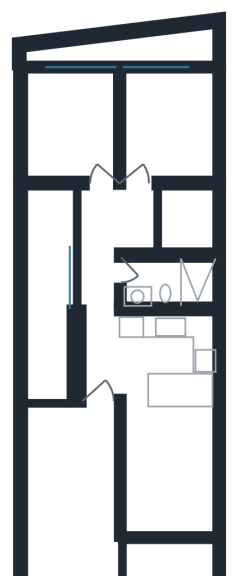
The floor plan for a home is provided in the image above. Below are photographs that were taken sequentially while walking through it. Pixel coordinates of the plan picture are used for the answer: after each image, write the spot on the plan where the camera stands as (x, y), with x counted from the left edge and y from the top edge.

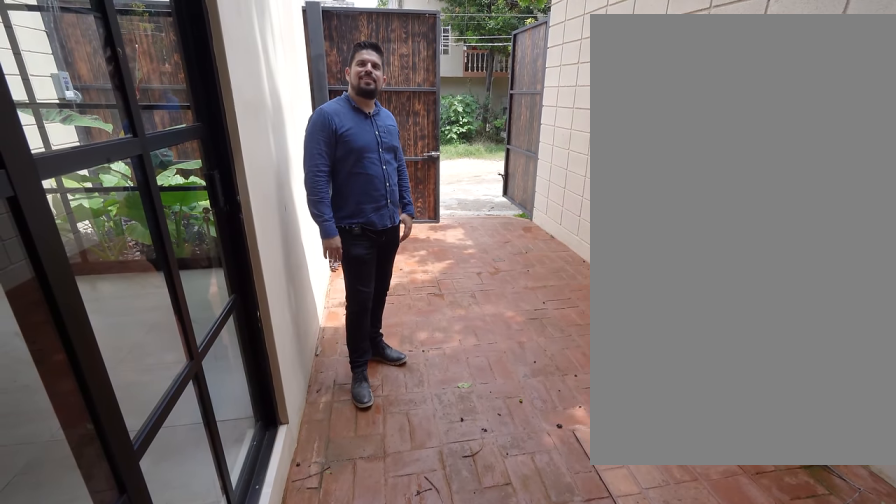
(104, 384)
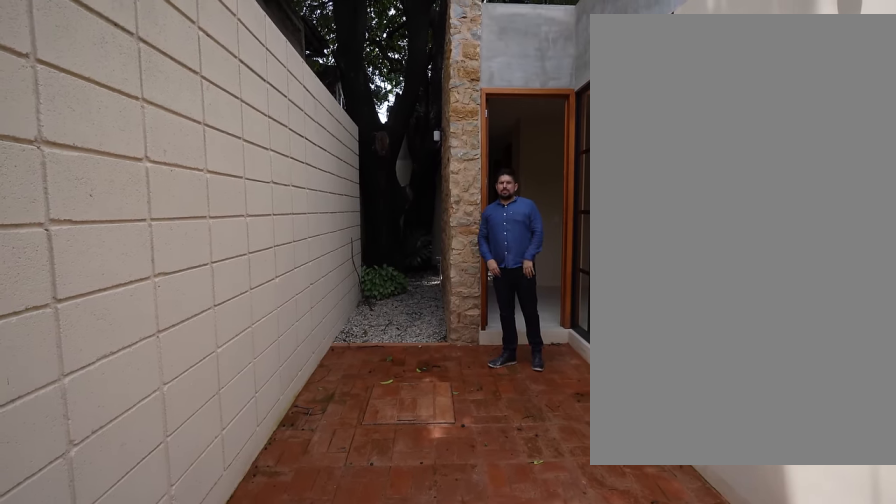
(58, 529)
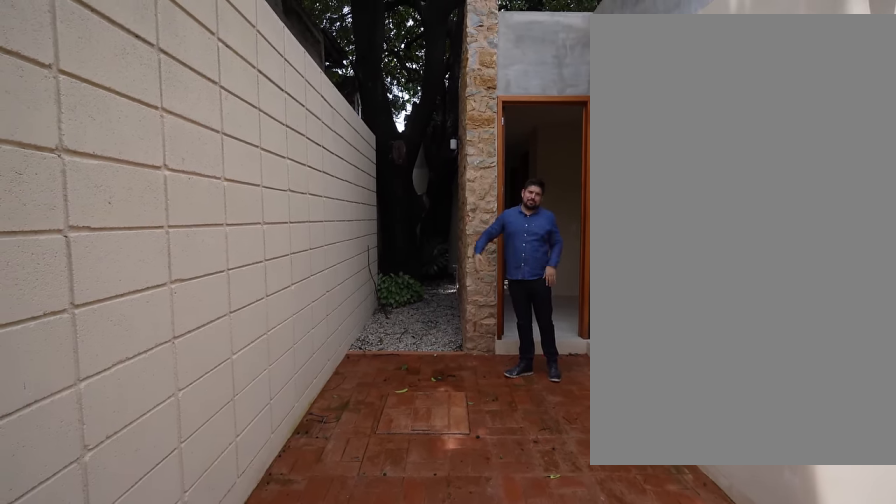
(58, 529)
